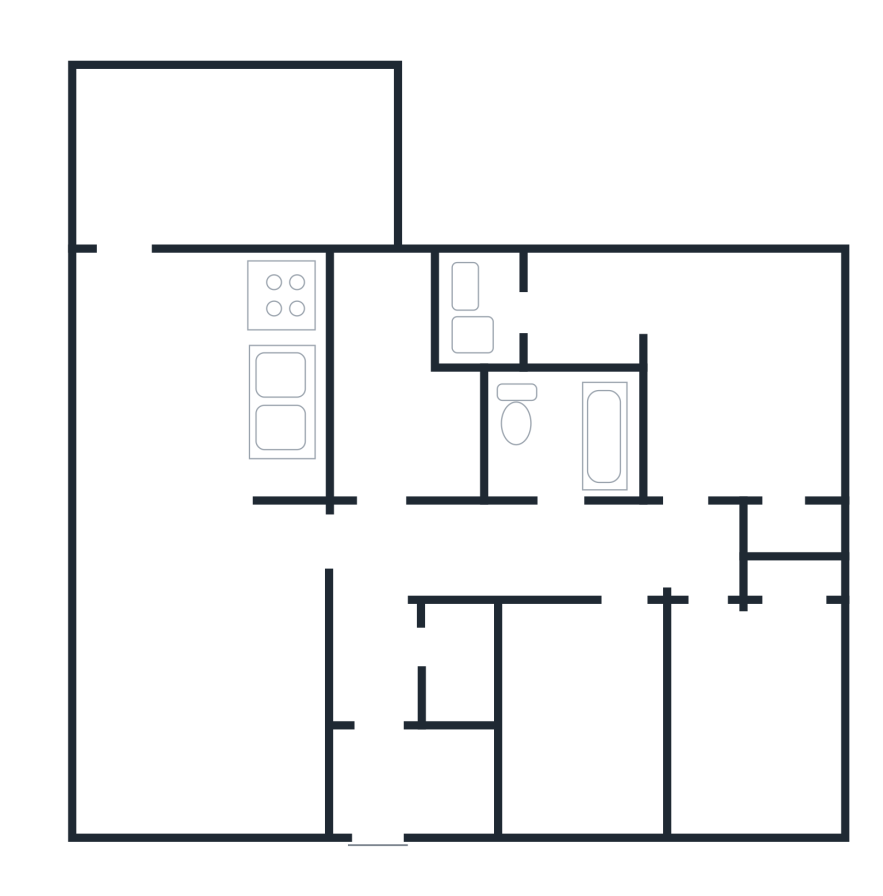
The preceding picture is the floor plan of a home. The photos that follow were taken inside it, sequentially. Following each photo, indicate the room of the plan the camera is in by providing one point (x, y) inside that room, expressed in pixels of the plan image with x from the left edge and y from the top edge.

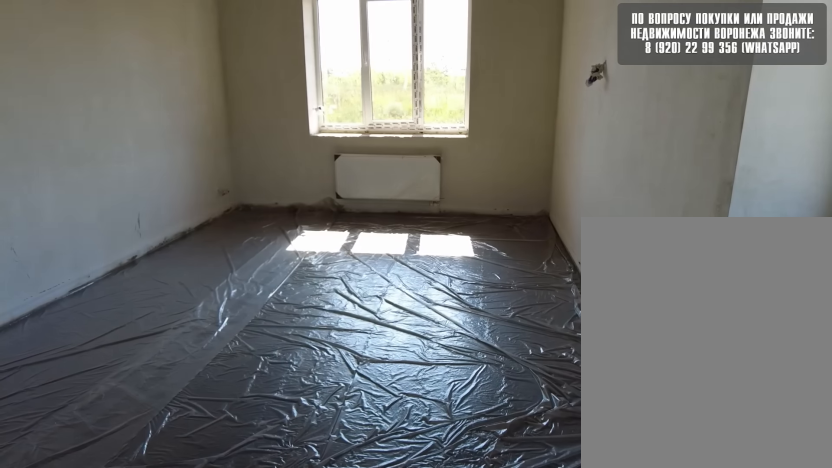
(188, 501)
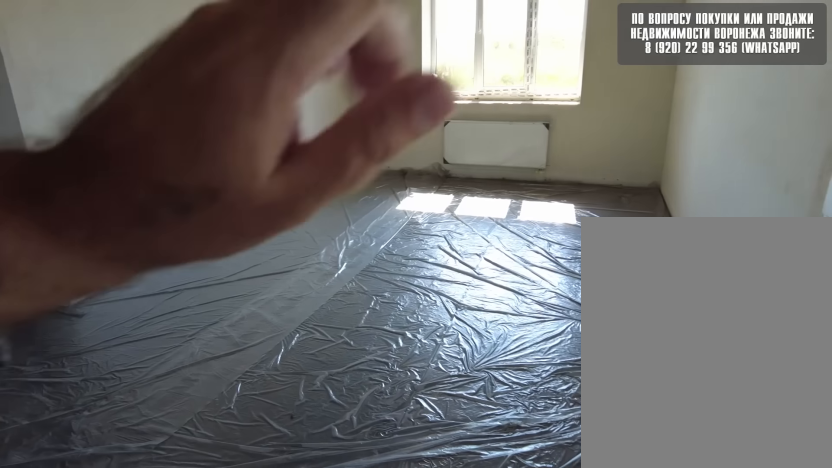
(188, 499)
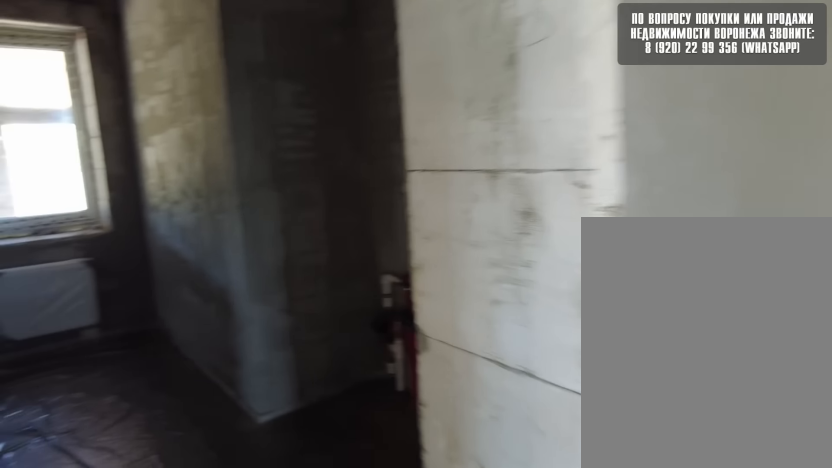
(393, 537)
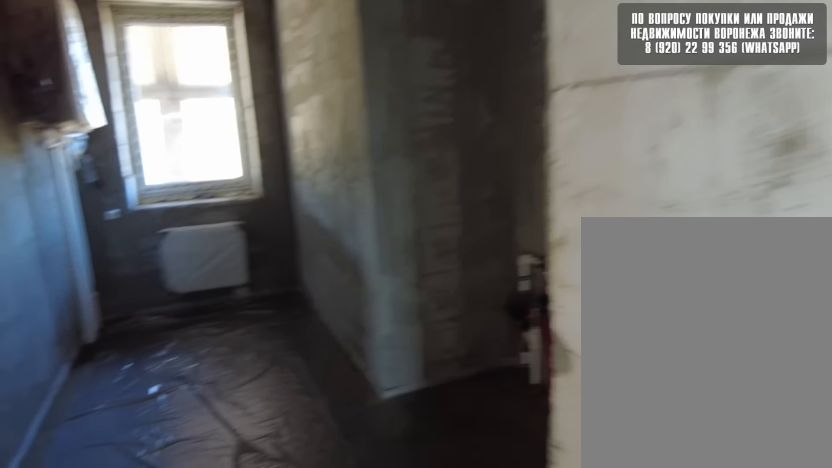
(401, 506)
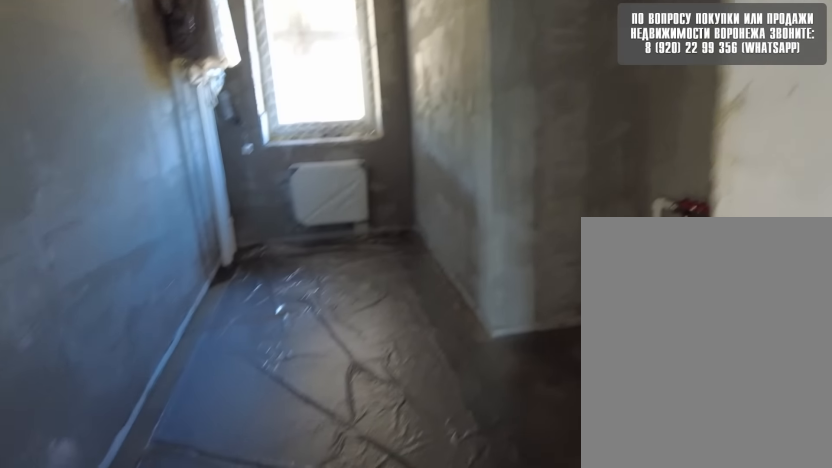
(405, 488)
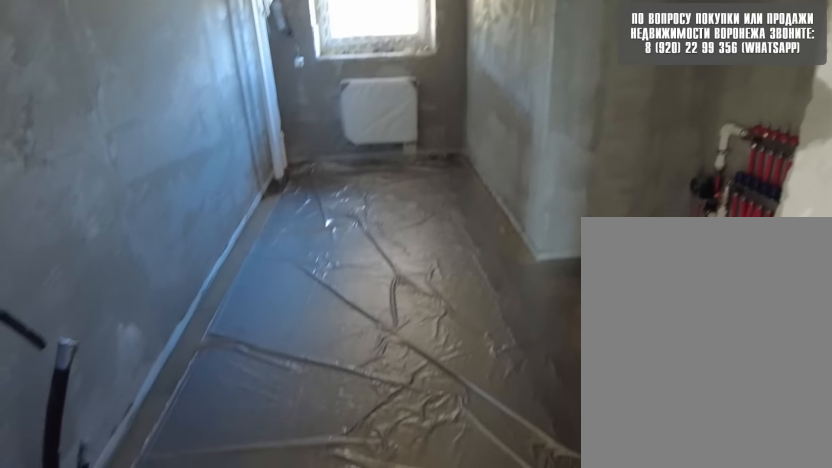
(409, 466)
